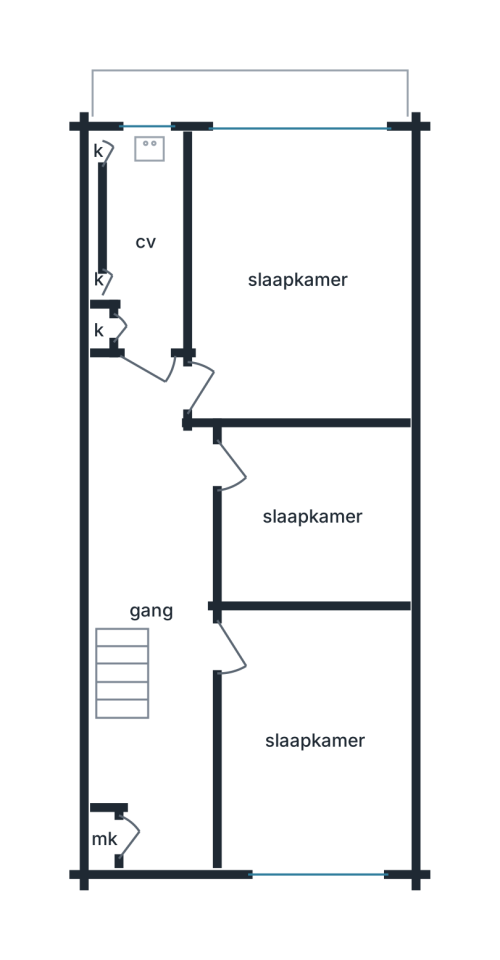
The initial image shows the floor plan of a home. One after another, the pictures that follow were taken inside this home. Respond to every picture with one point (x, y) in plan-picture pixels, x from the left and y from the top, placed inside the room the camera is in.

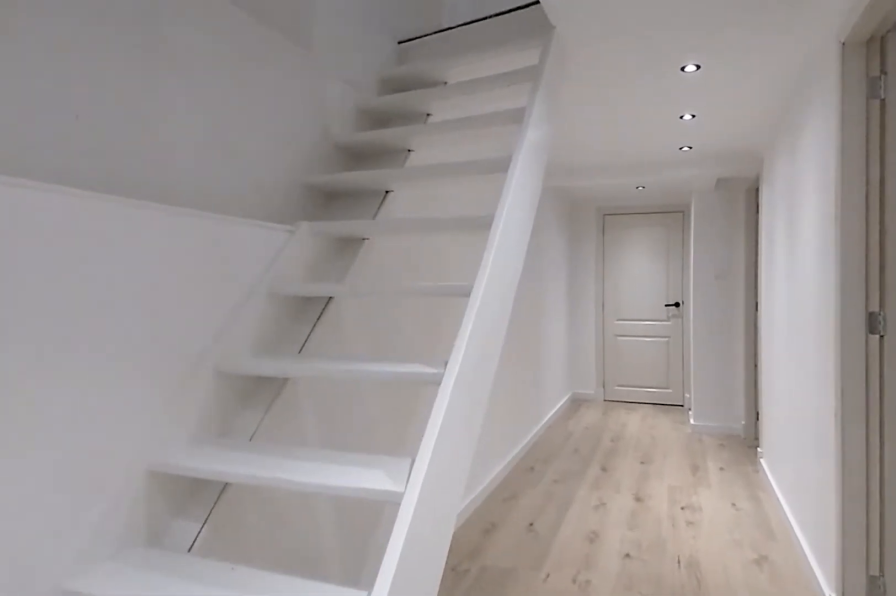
(155, 603)
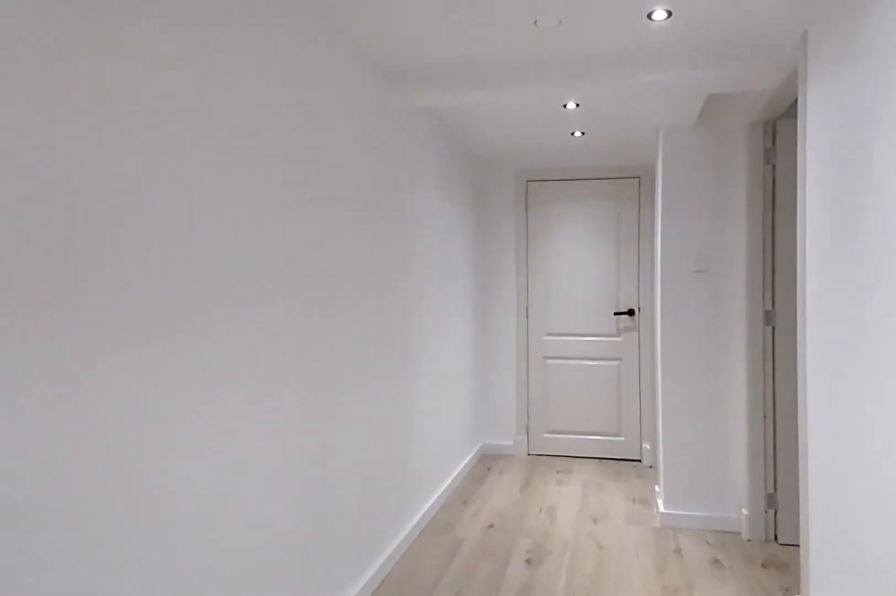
(155, 603)
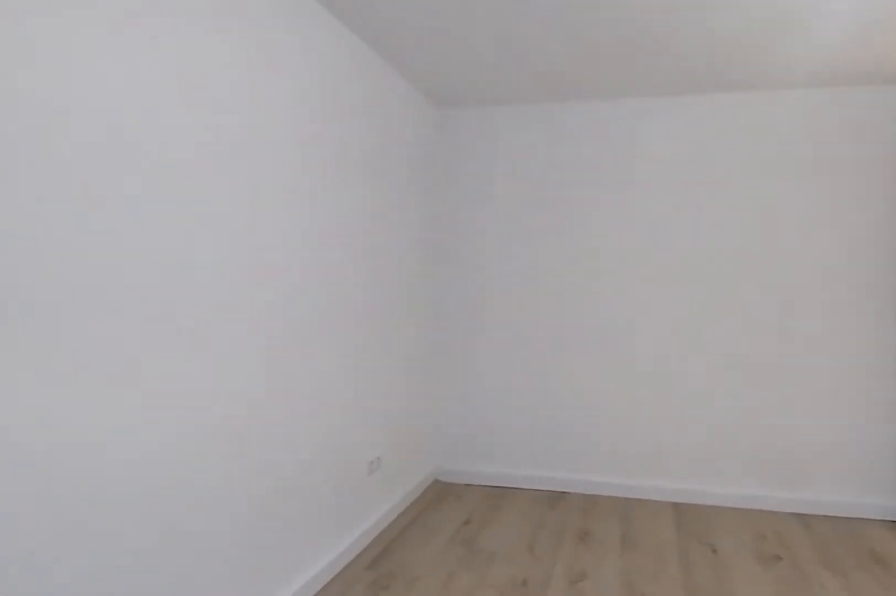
(244, 237)
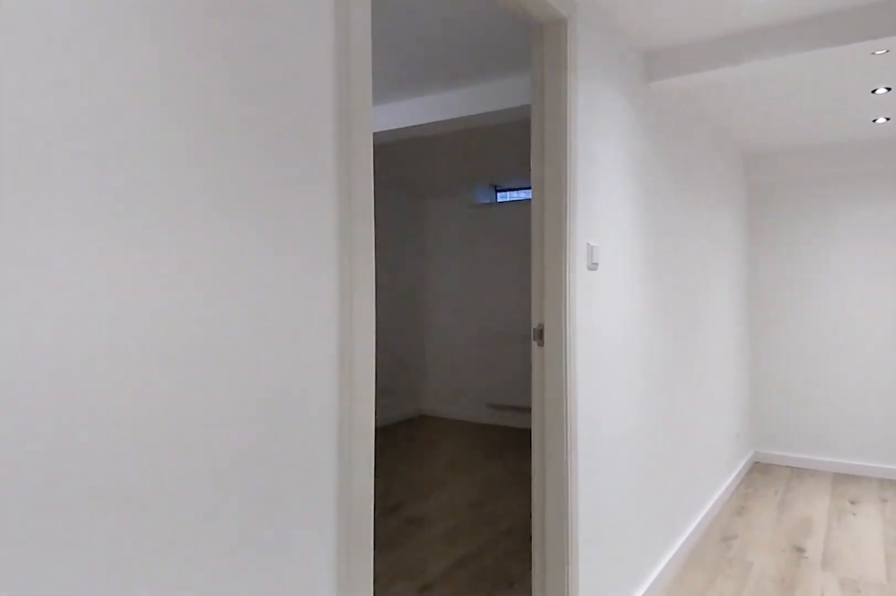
(155, 602)
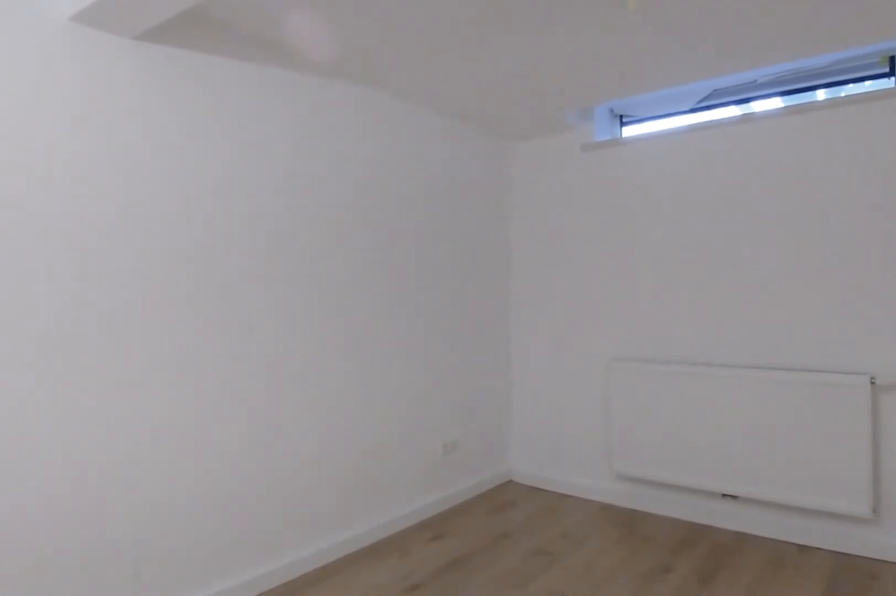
(311, 860)
